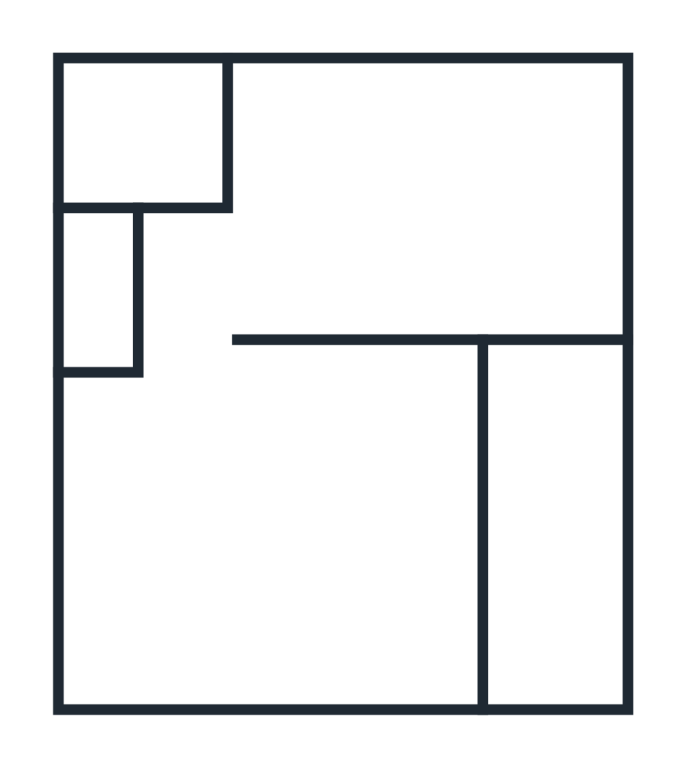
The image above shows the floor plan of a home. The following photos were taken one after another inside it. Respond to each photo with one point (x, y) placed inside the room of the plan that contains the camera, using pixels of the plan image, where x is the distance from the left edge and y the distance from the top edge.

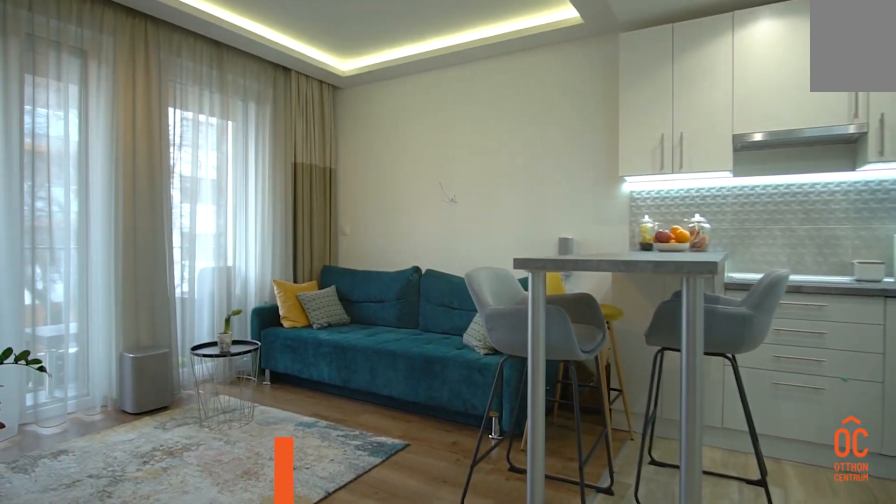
(256, 562)
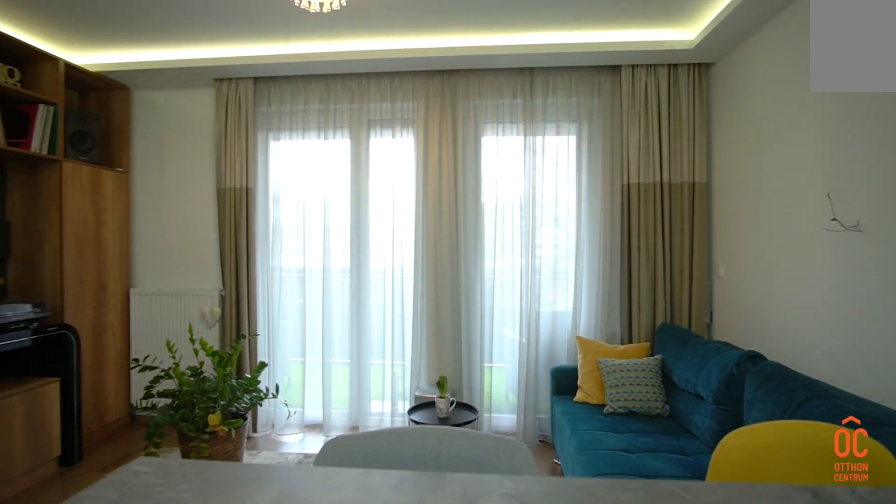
(256, 560)
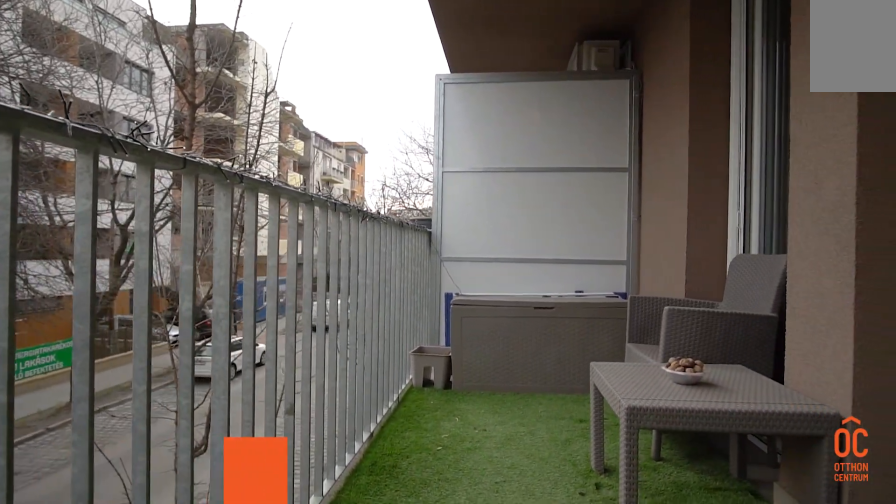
(560, 517)
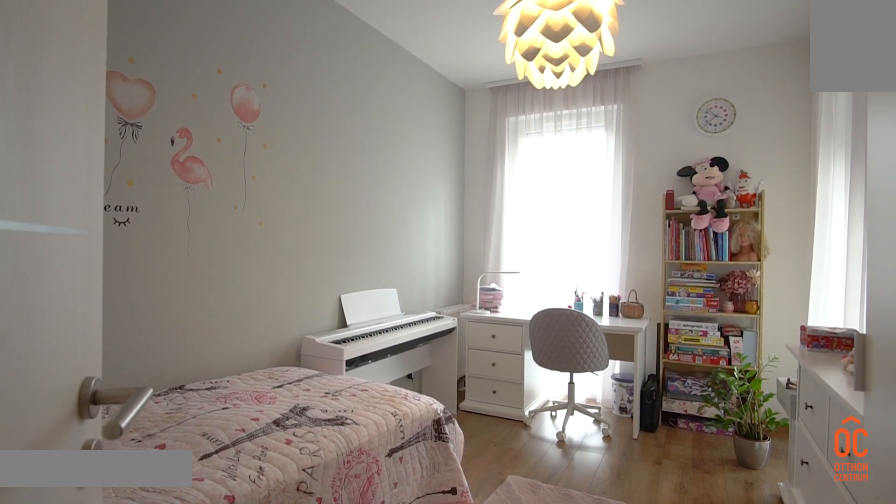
(440, 202)
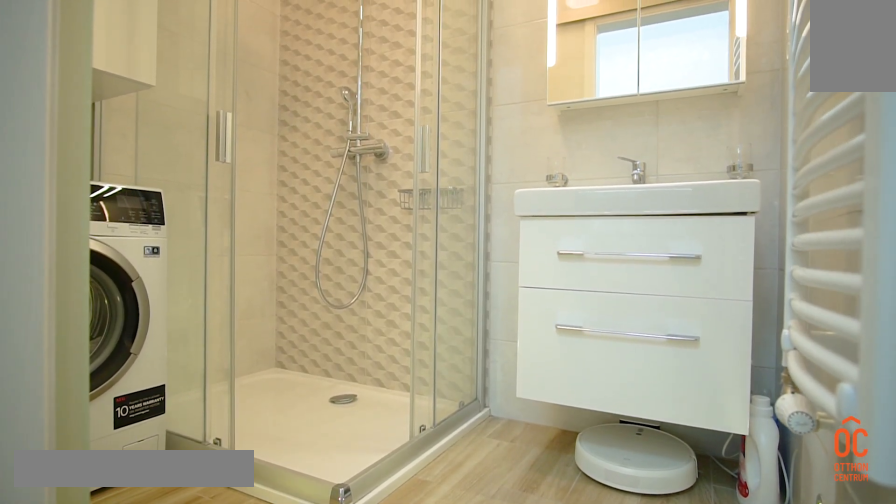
(132, 140)
